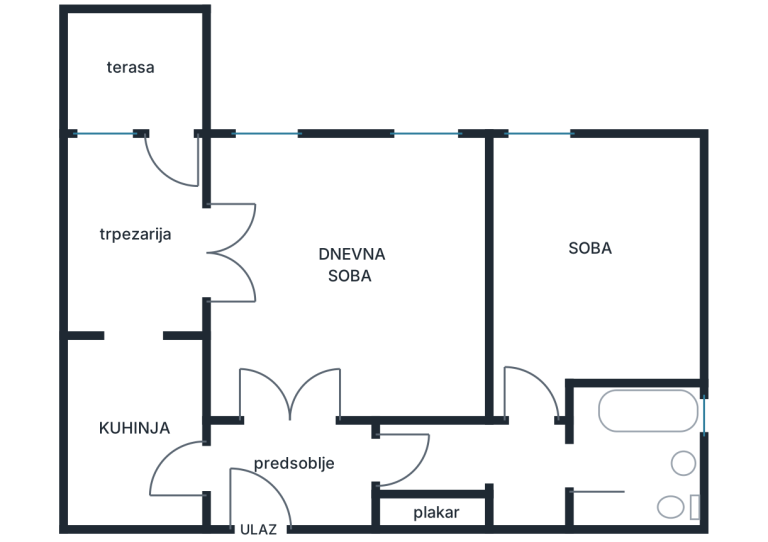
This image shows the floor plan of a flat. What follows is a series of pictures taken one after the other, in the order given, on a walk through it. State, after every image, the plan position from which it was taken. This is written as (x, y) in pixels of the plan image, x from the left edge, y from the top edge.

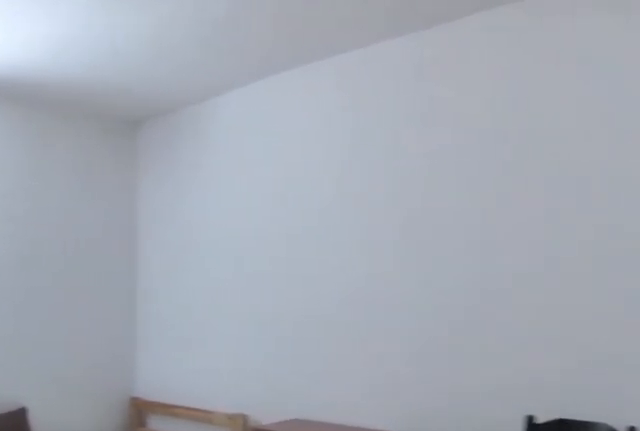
(533, 385)
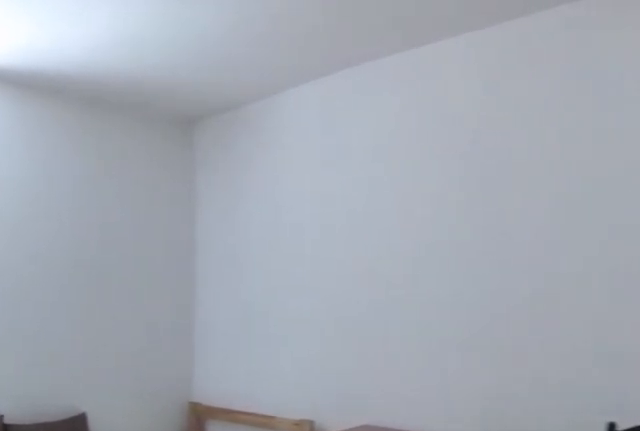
(533, 370)
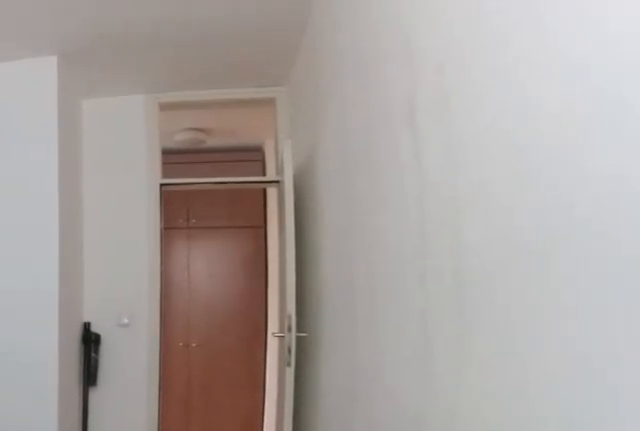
(533, 179)
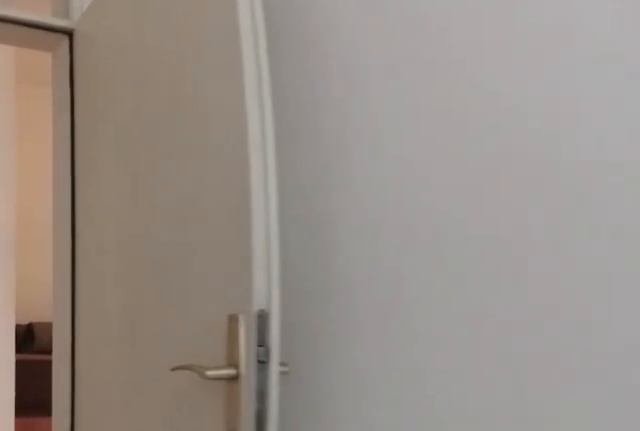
(531, 306)
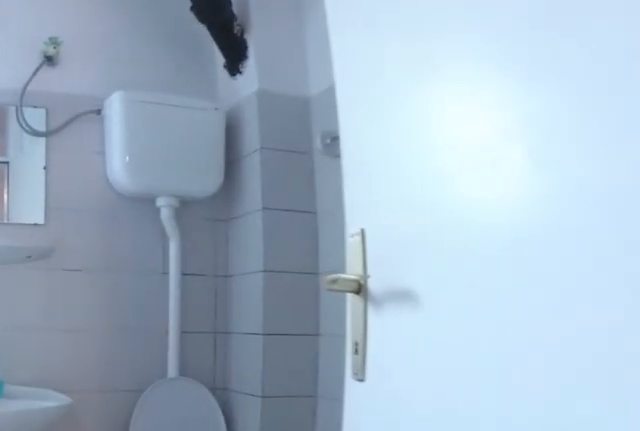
(550, 467)
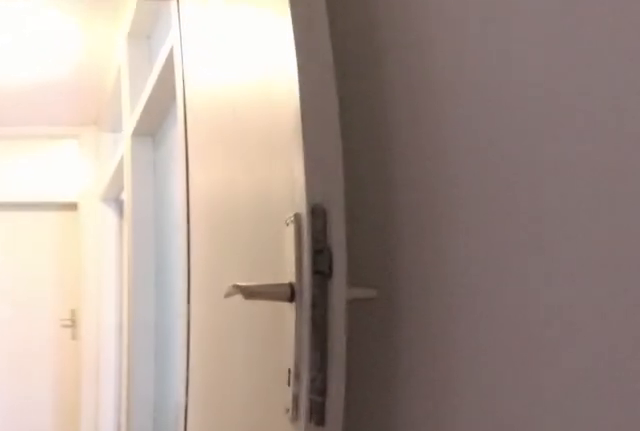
(527, 450)
